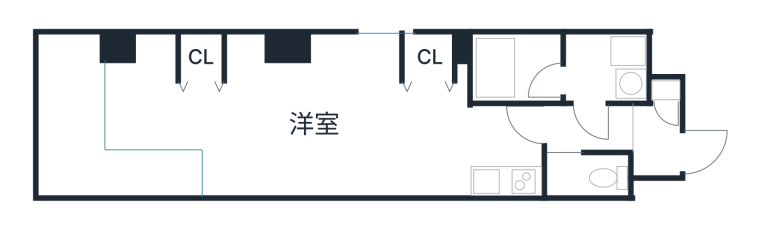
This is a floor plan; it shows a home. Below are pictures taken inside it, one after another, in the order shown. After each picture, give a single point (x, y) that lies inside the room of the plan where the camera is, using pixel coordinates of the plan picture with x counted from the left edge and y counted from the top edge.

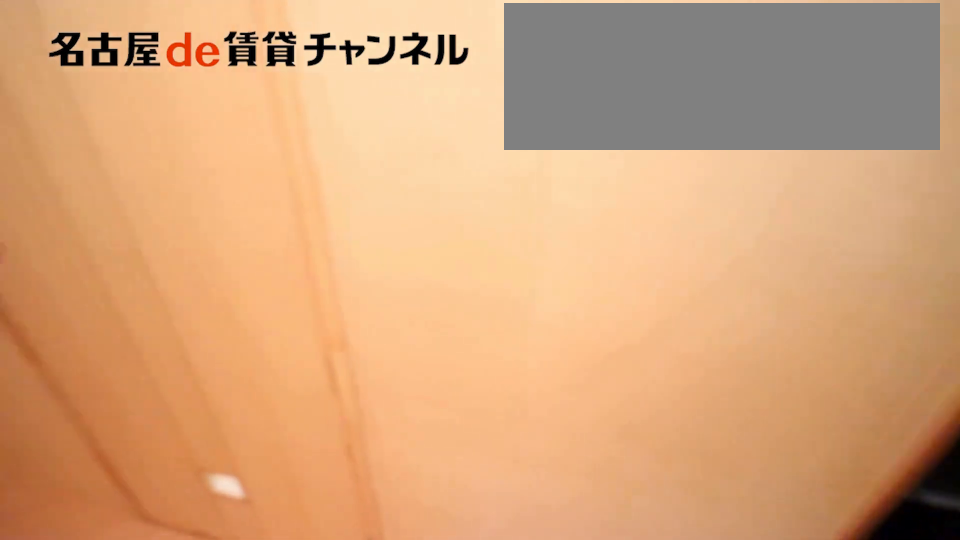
(665, 87)
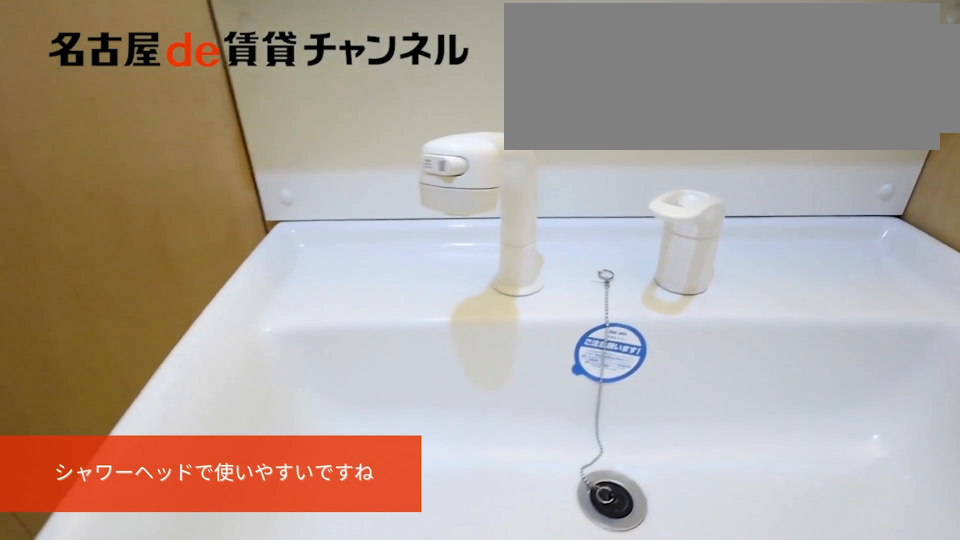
(606, 69)
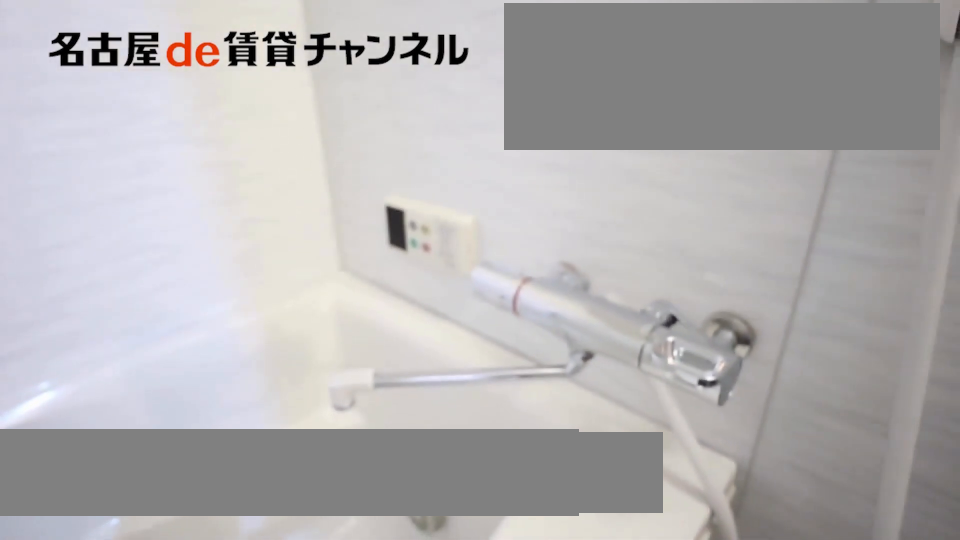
(517, 69)
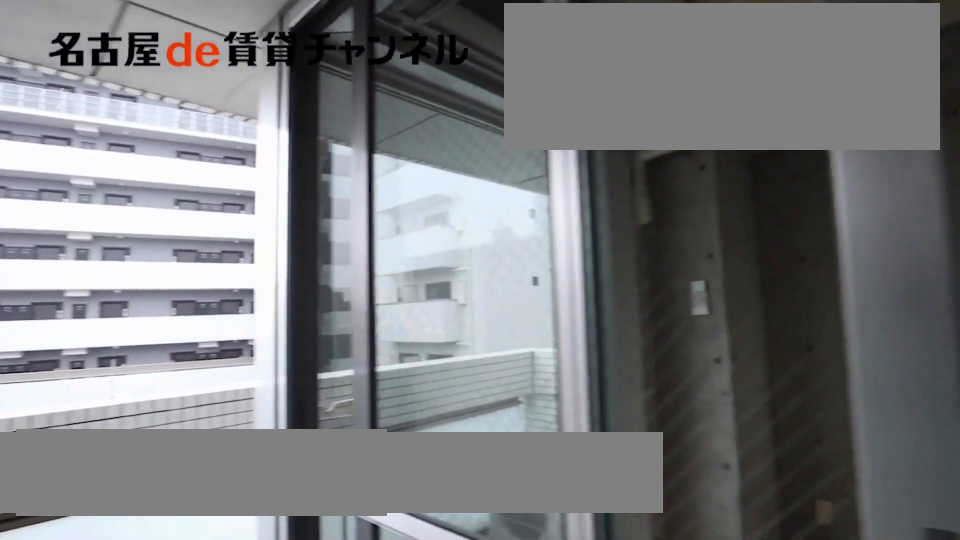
(101, 135)
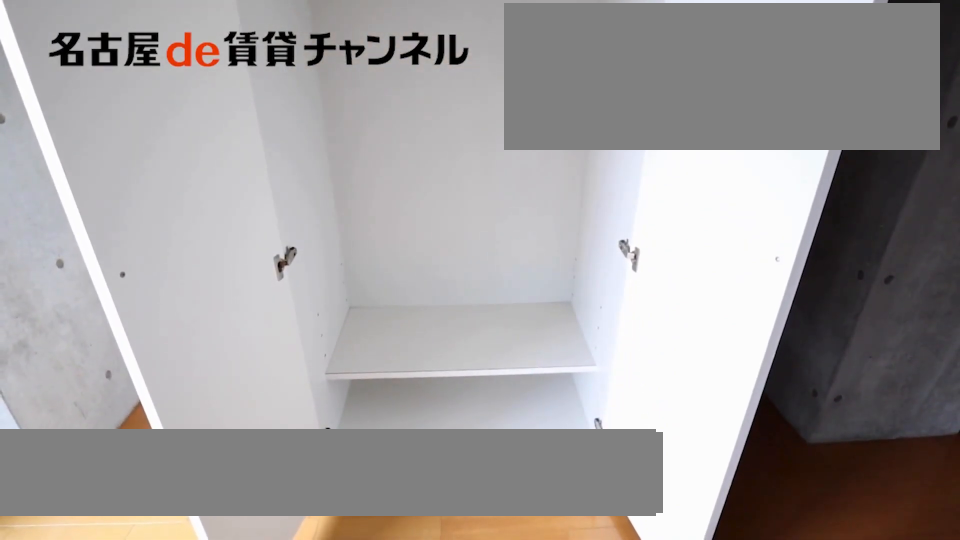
(198, 57)
